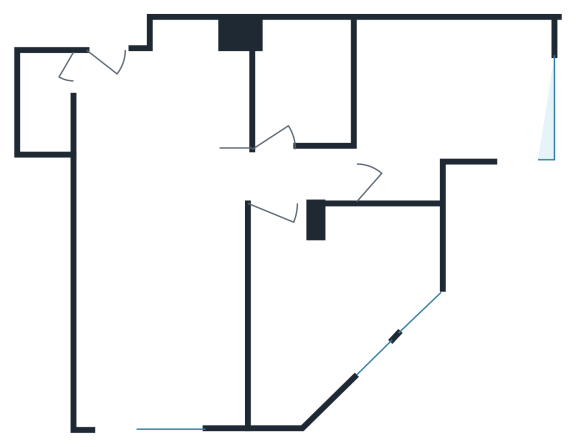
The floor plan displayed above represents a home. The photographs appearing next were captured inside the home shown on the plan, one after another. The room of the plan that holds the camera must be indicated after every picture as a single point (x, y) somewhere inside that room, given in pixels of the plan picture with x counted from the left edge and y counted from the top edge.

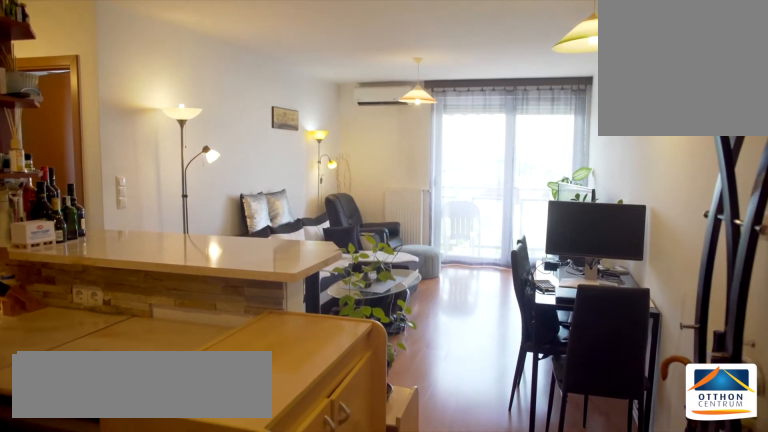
(106, 81)
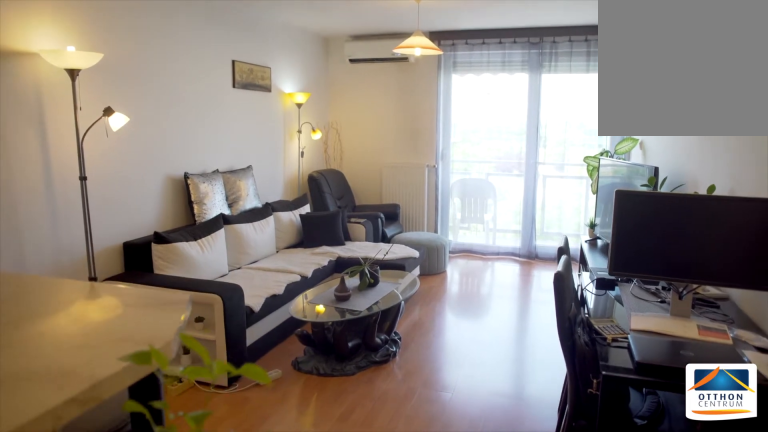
(159, 303)
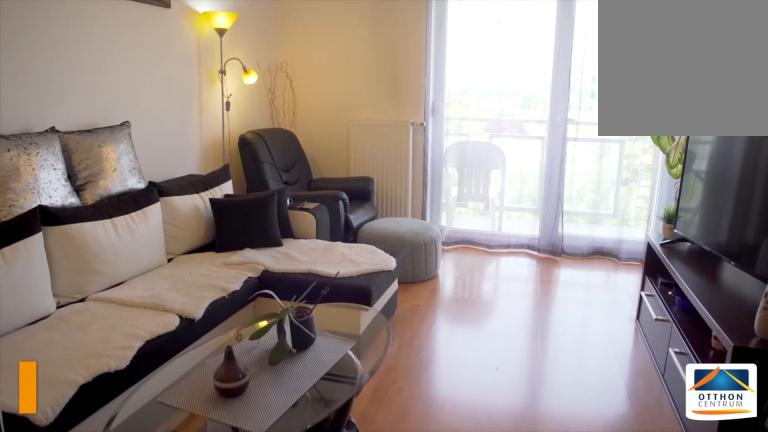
(158, 303)
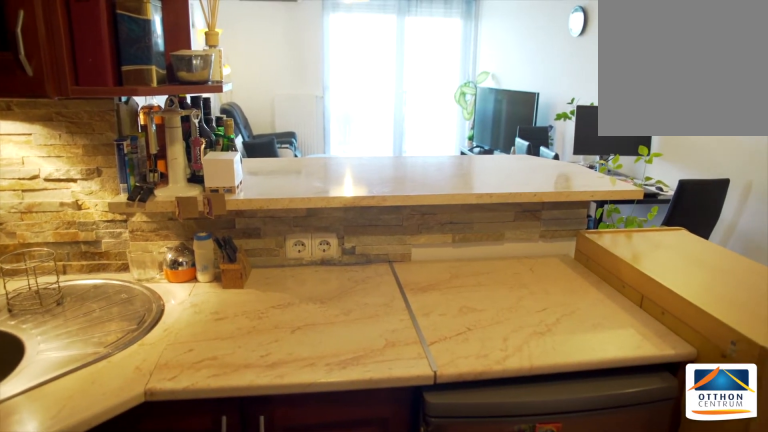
(158, 123)
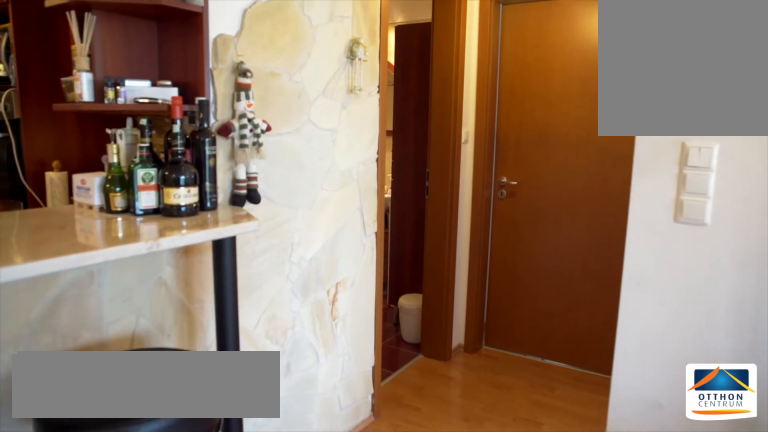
(242, 182)
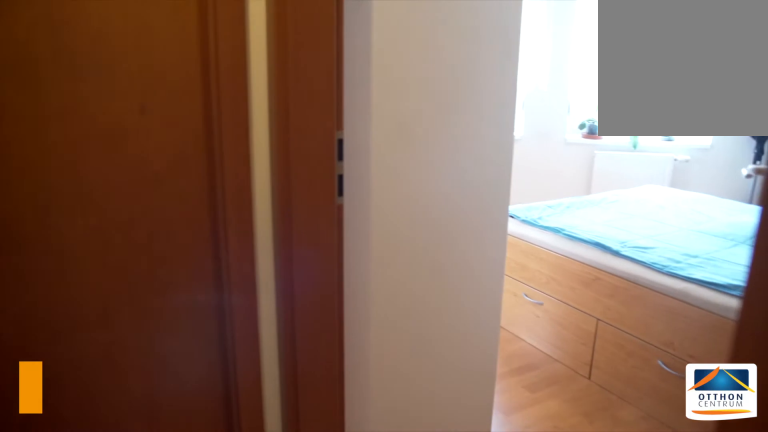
(242, 182)
